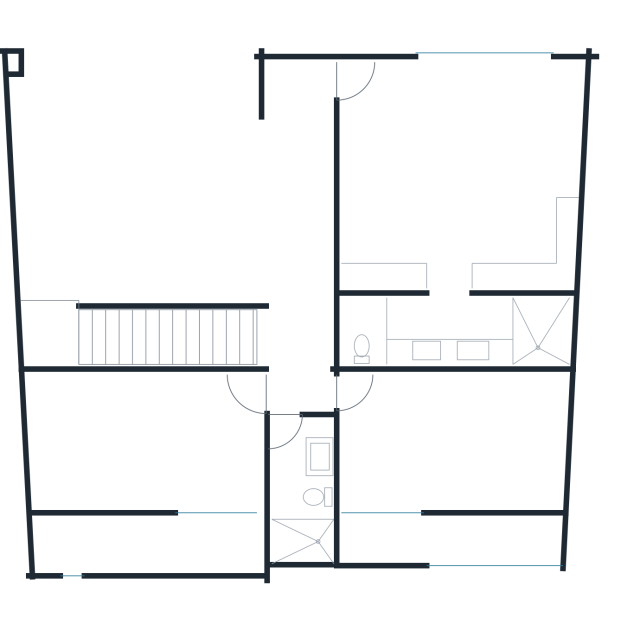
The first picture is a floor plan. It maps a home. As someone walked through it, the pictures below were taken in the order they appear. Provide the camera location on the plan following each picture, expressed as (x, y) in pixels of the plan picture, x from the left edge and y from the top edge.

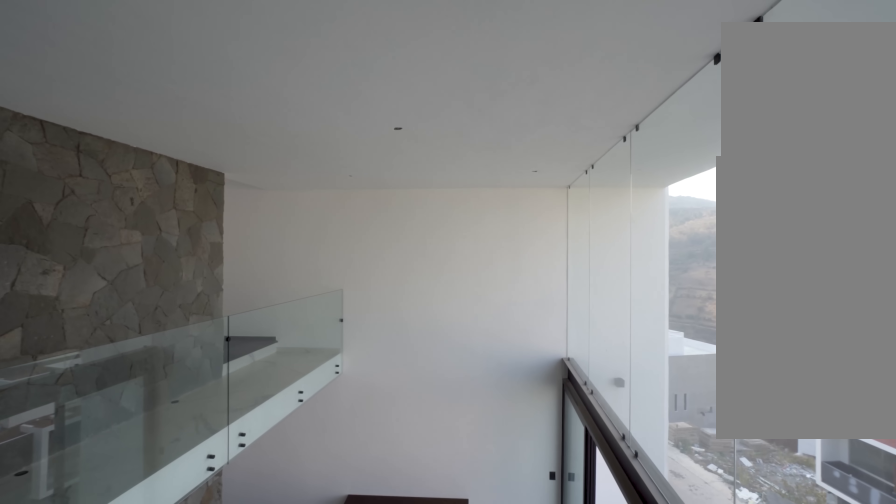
(283, 163)
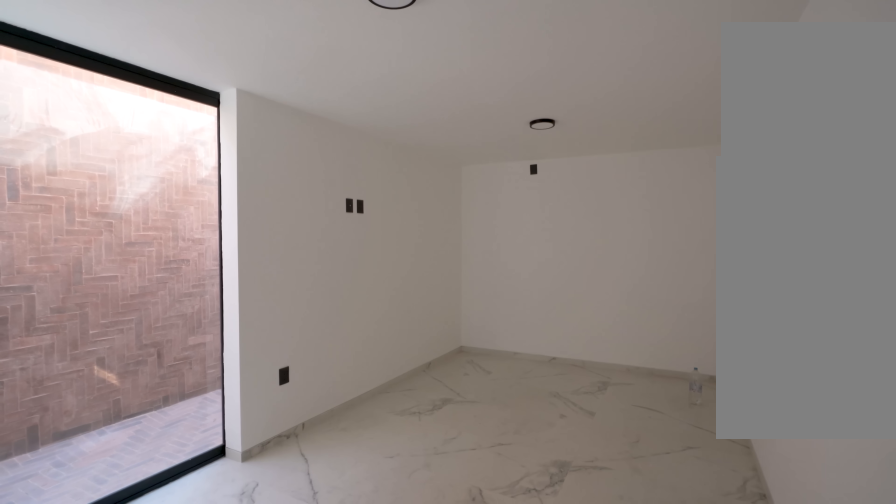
(258, 383)
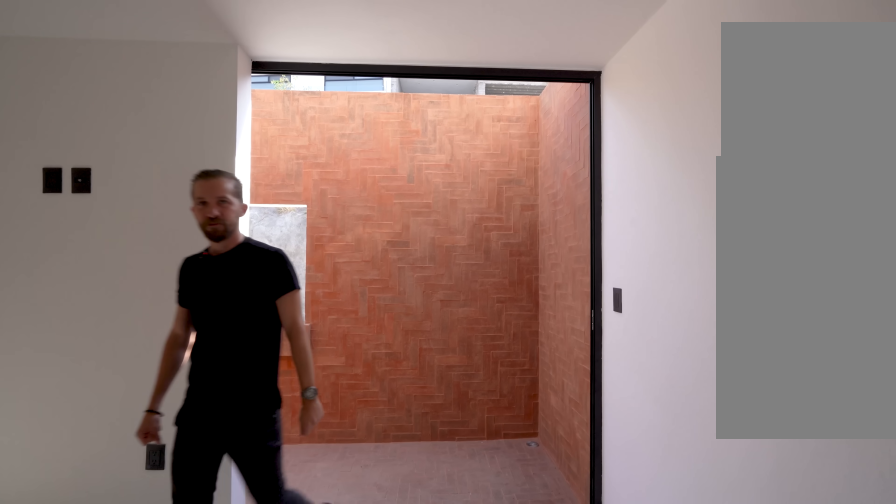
(356, 487)
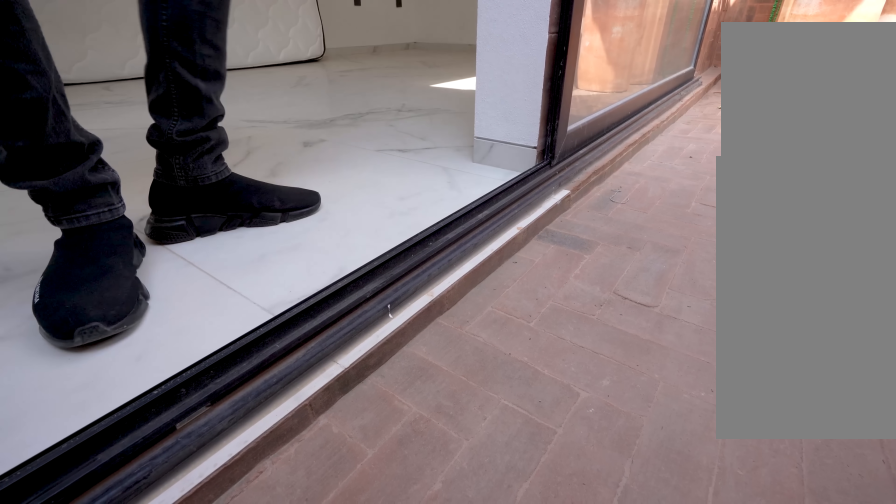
(409, 534)
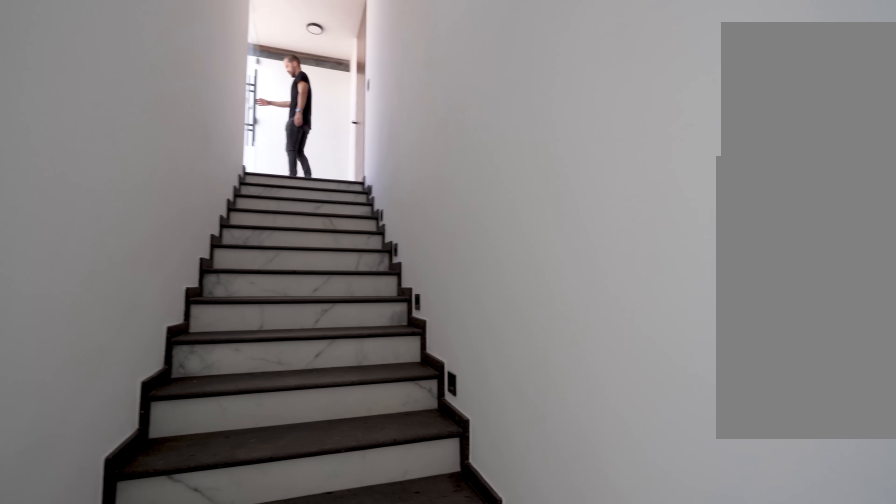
(43, 320)
